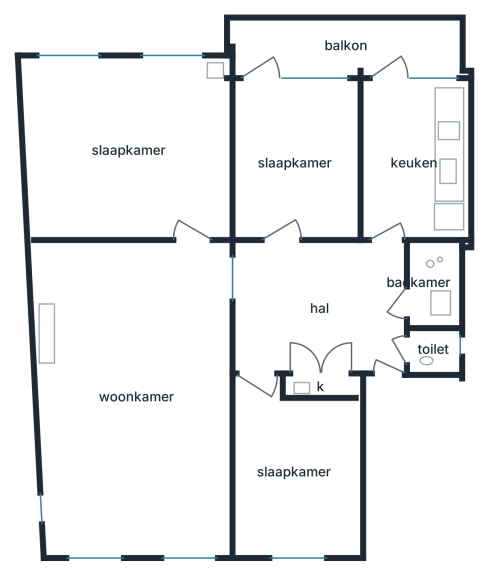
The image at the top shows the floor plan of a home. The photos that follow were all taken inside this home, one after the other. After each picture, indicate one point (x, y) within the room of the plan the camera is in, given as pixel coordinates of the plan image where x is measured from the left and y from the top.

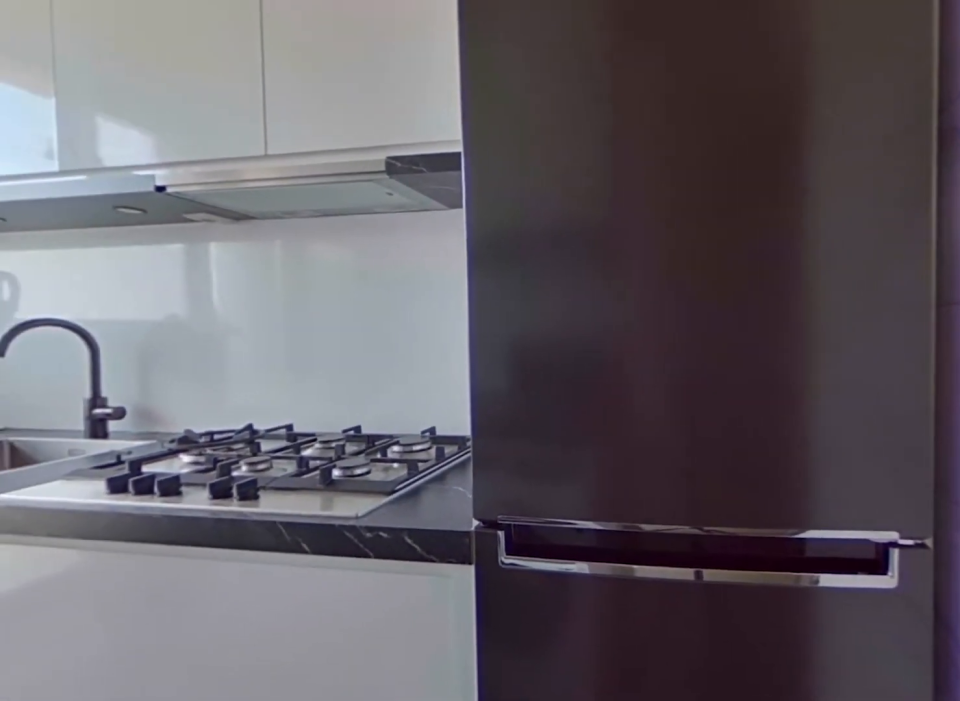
(413, 160)
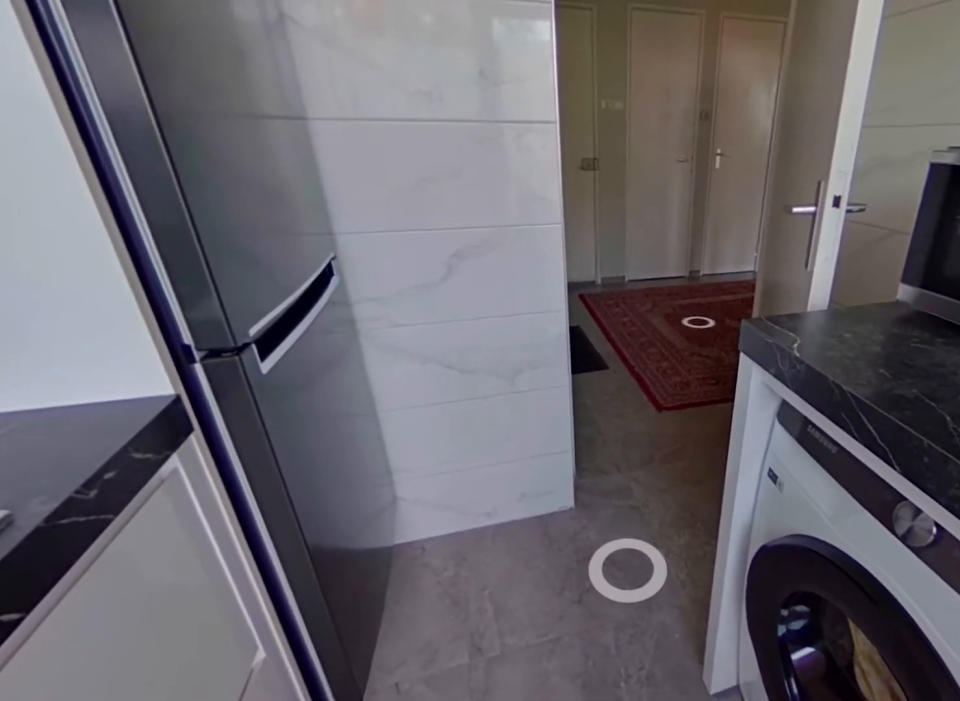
(413, 160)
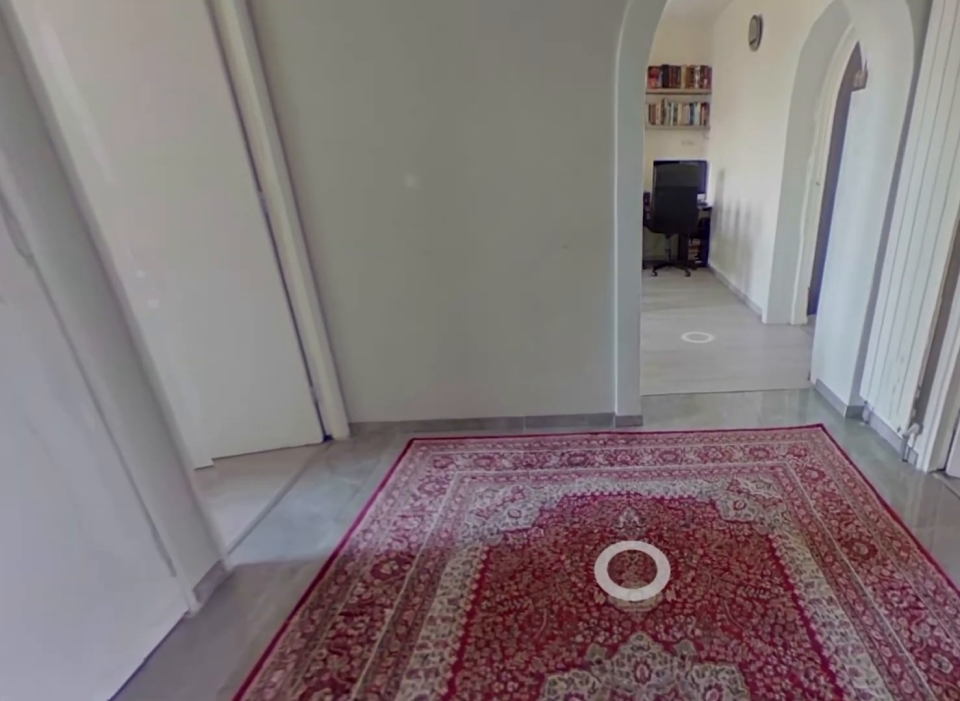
(318, 304)
